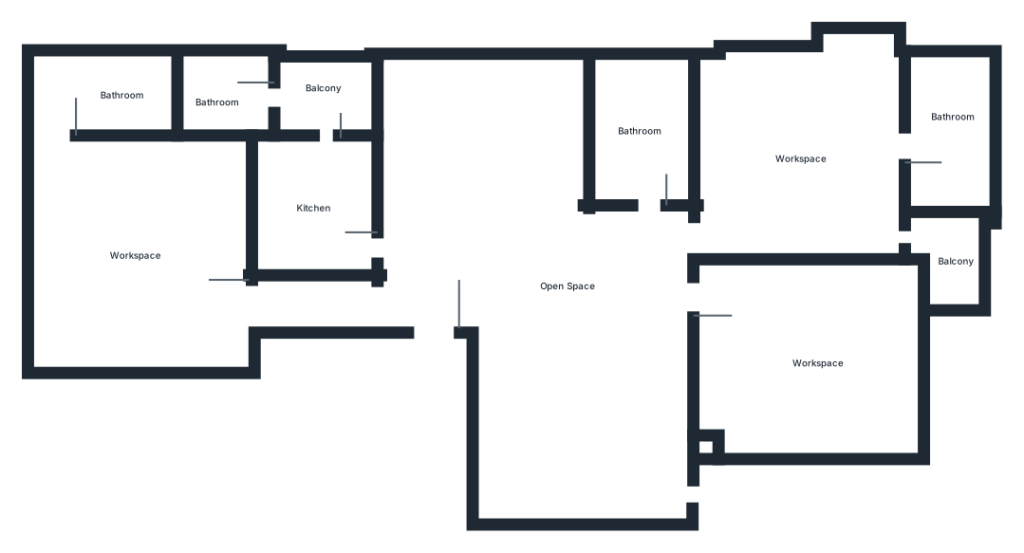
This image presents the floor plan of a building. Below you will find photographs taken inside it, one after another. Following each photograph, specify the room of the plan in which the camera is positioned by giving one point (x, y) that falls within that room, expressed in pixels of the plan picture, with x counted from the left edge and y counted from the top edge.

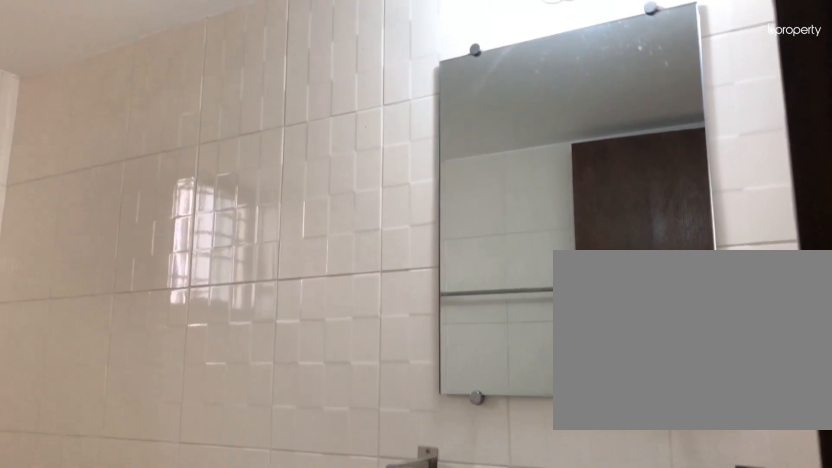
(644, 147)
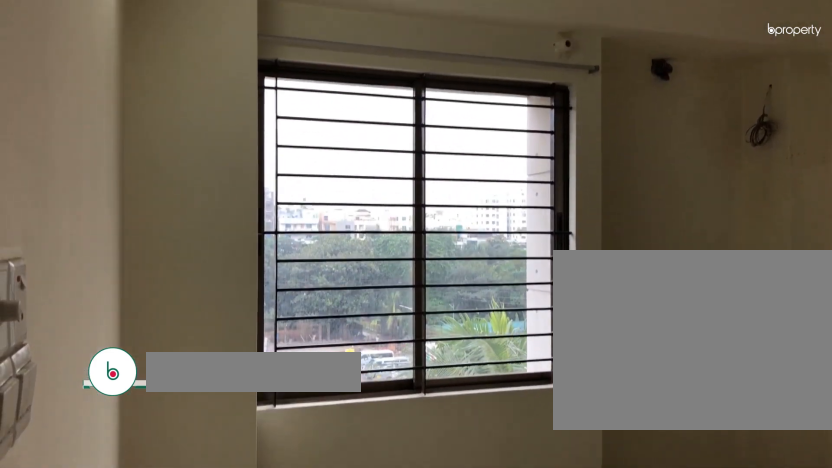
(793, 163)
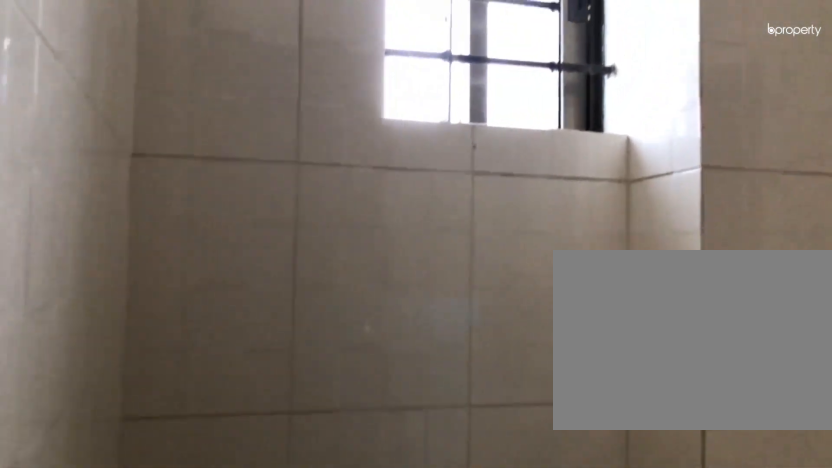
(944, 145)
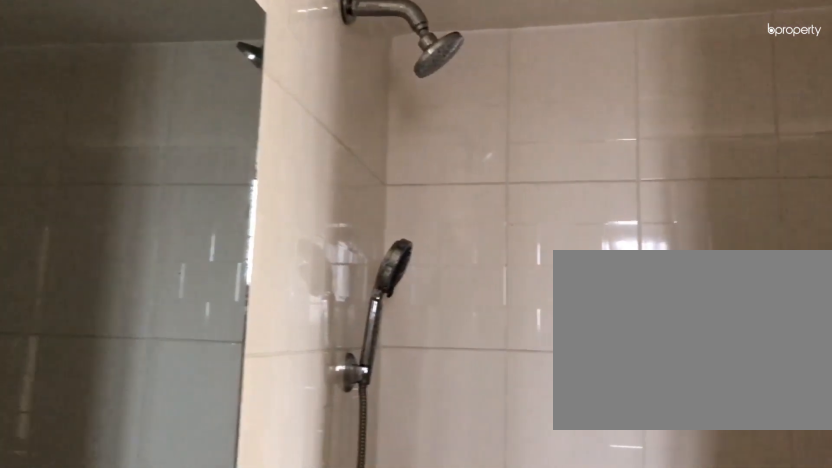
(944, 145)
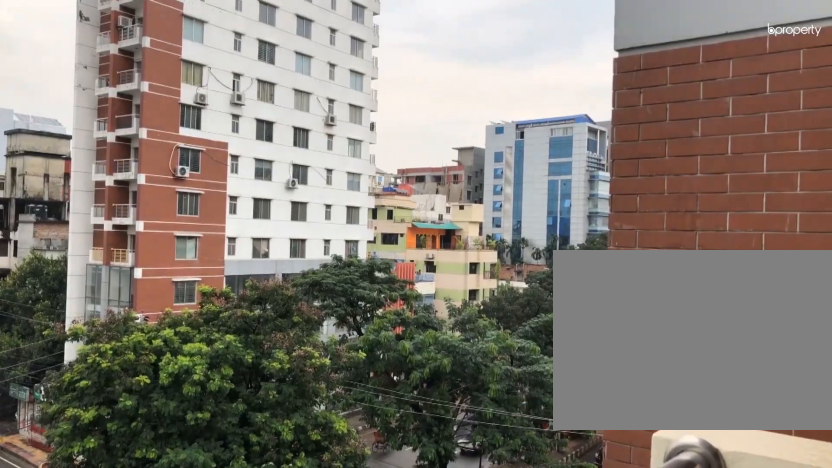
(956, 260)
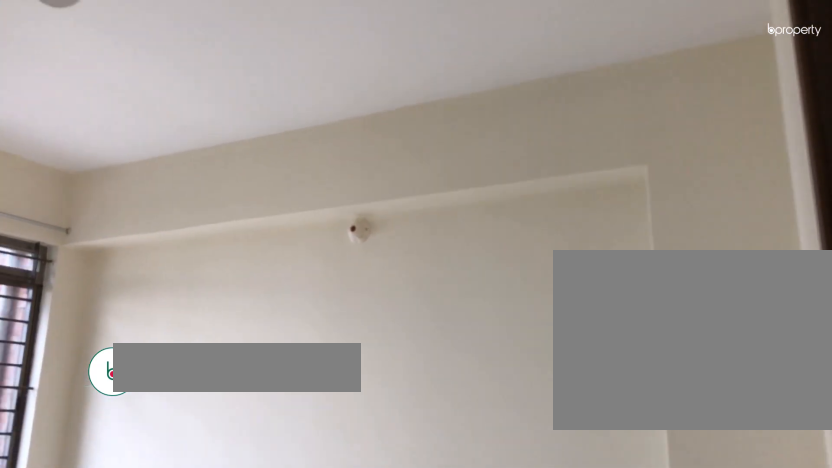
(822, 360)
